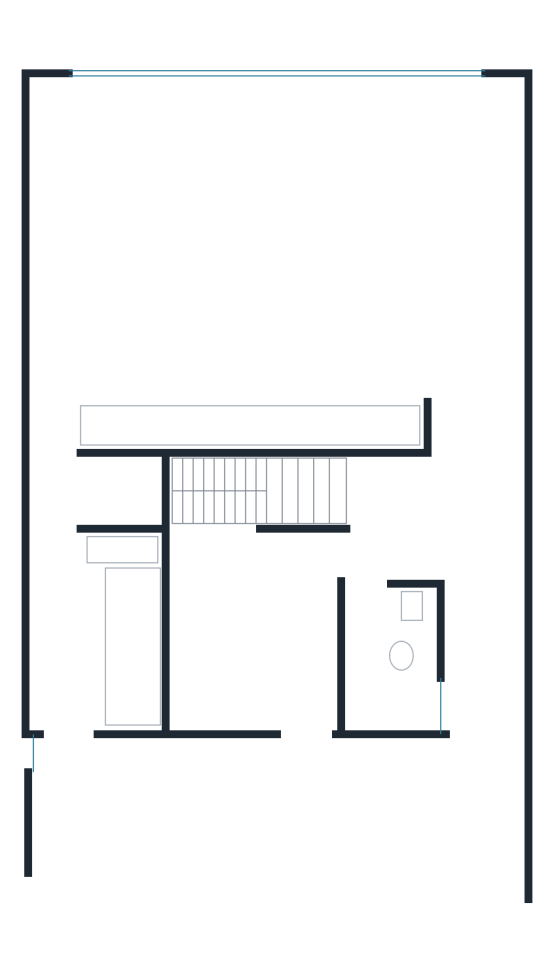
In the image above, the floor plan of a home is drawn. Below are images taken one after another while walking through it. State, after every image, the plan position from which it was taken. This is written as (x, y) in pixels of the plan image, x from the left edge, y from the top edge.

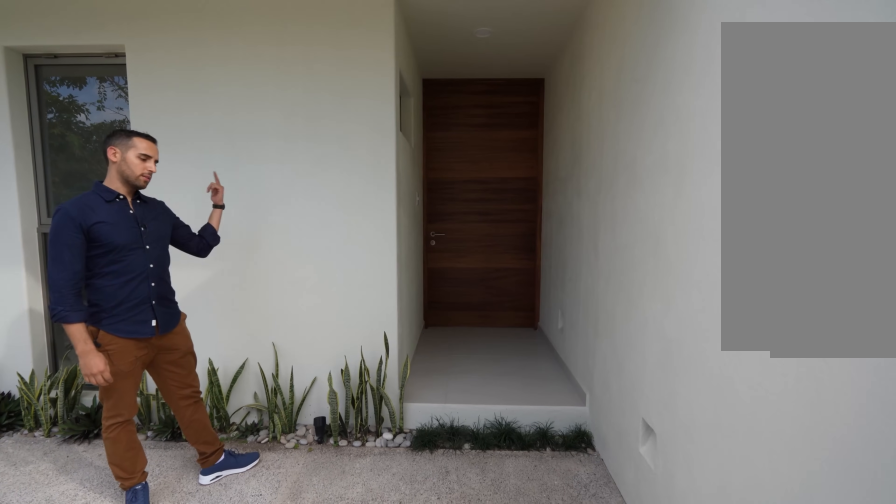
(448, 937)
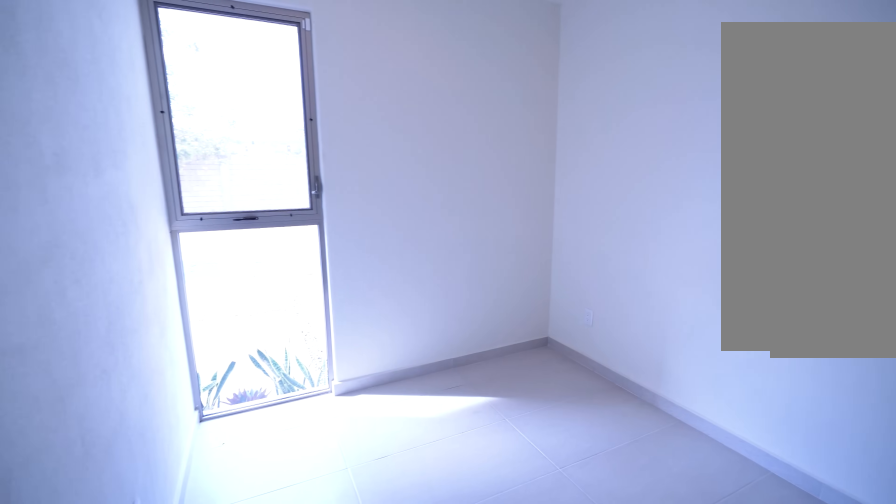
(306, 563)
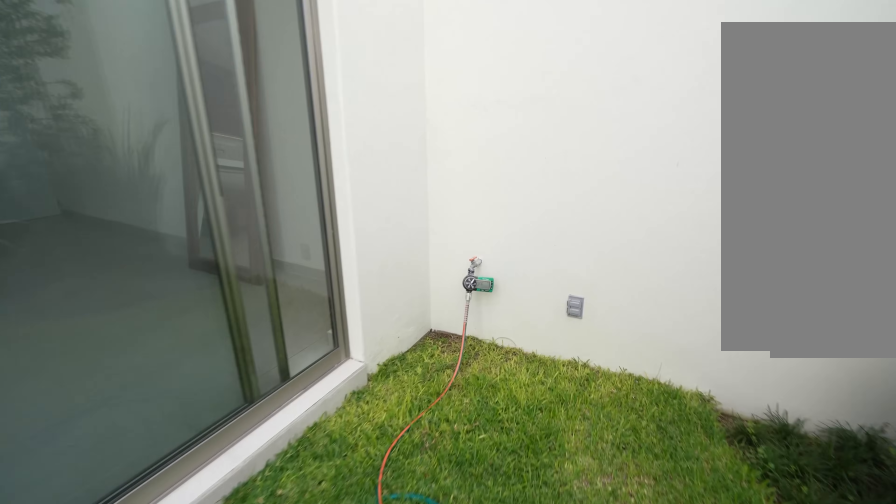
(121, 21)
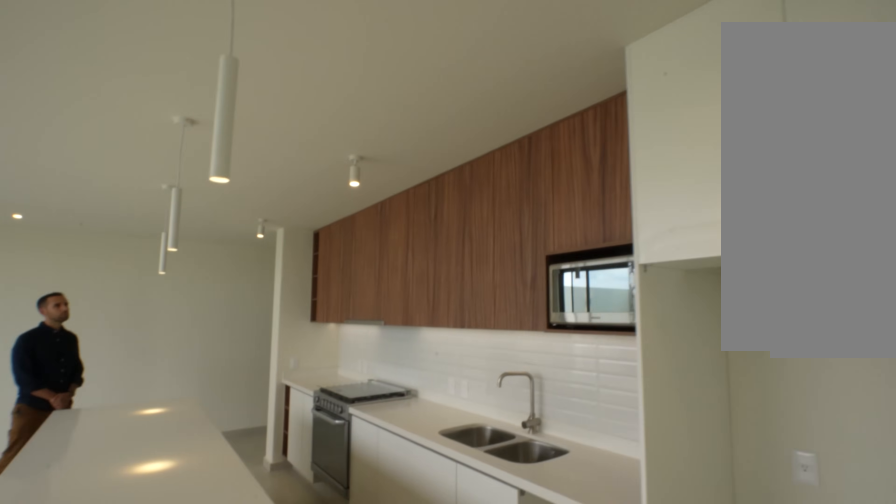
(79, 200)
